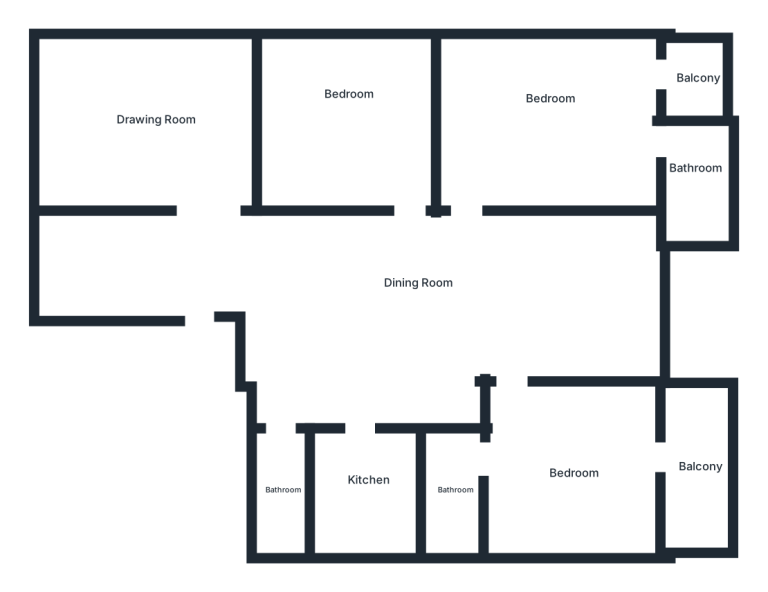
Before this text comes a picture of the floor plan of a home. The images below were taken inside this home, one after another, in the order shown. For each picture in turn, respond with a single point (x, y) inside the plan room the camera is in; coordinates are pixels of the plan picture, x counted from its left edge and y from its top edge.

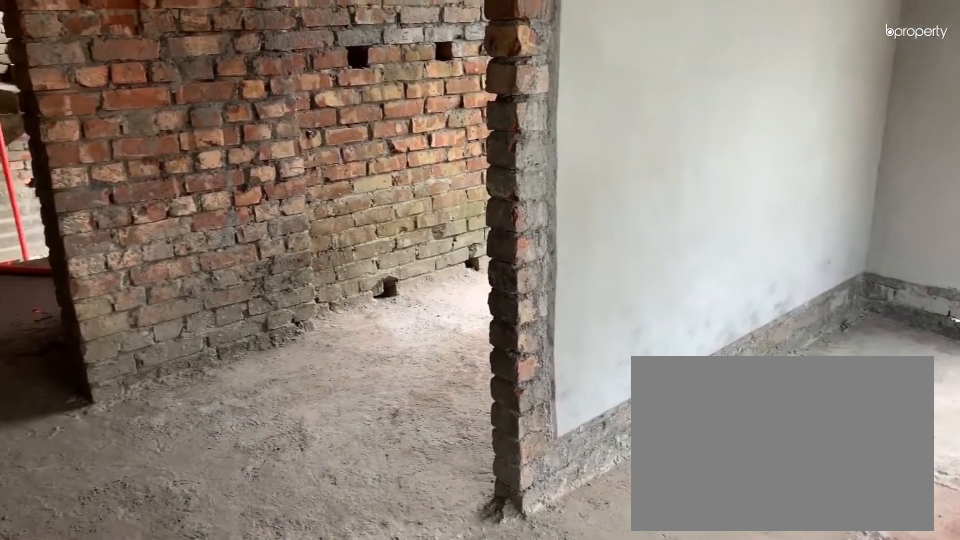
(154, 99)
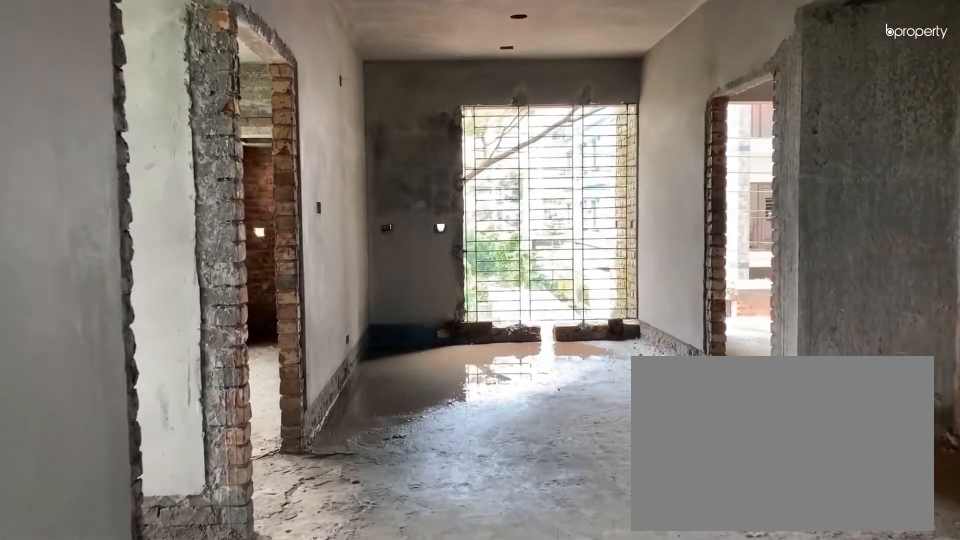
(263, 276)
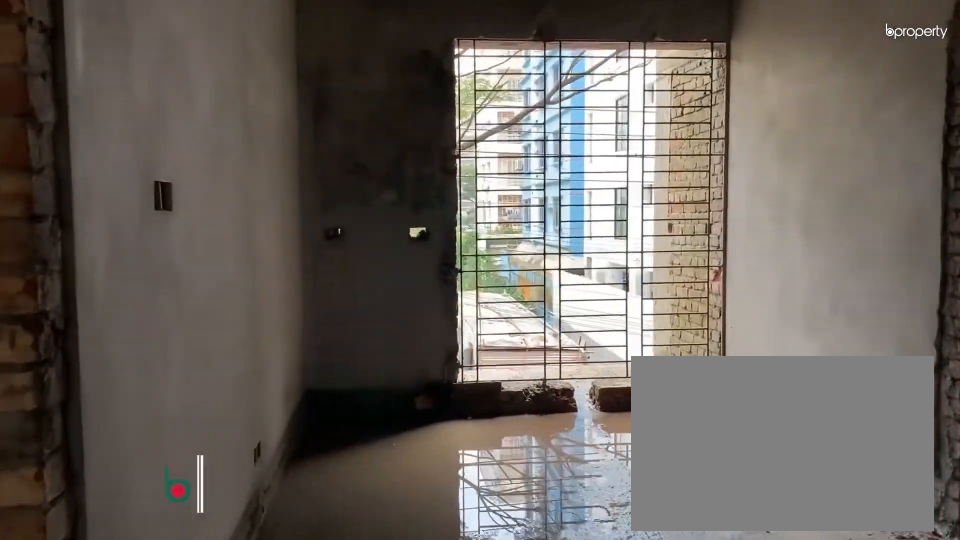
(438, 316)
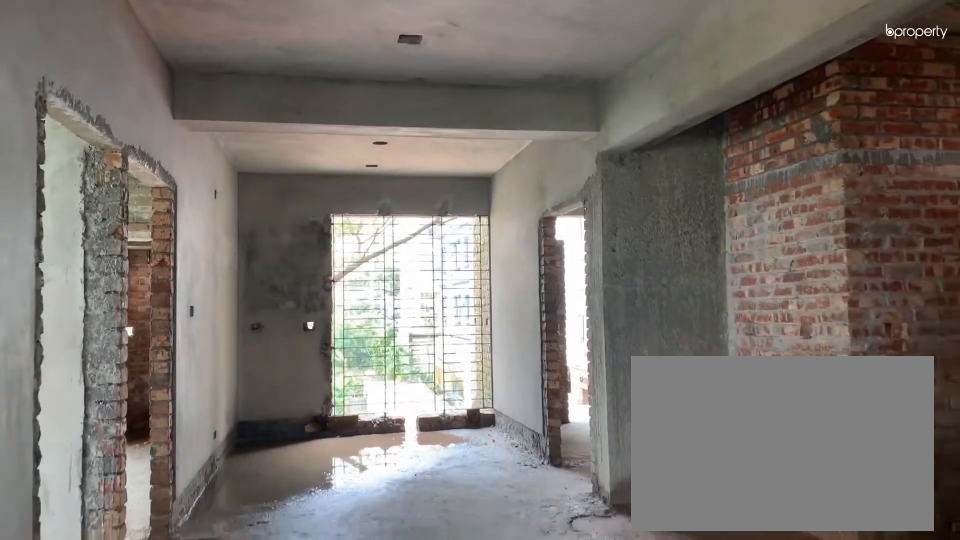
(439, 317)
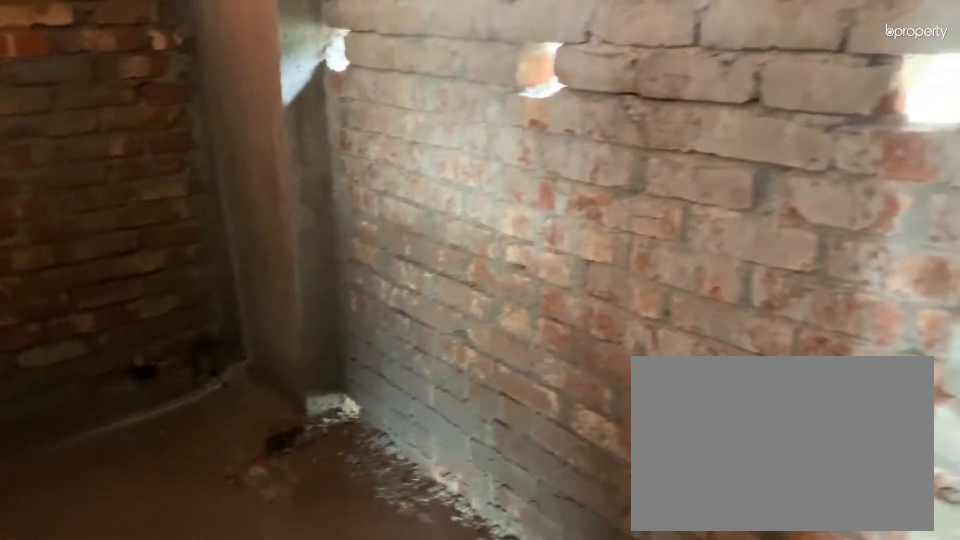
(283, 498)
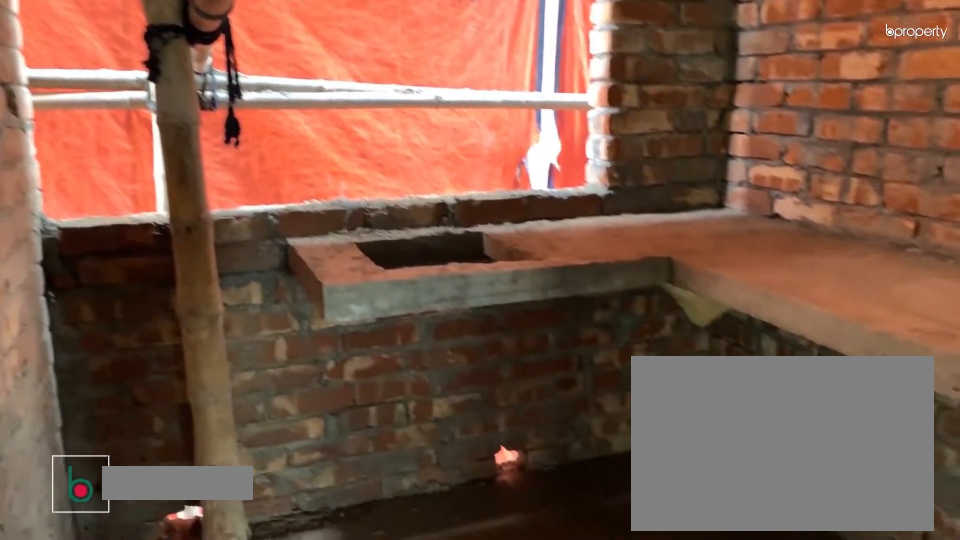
(375, 491)
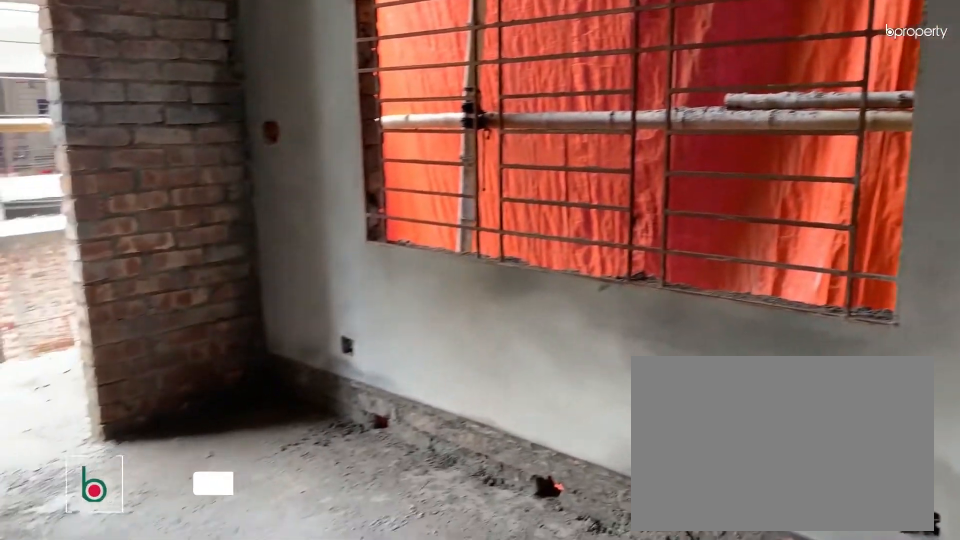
(574, 467)
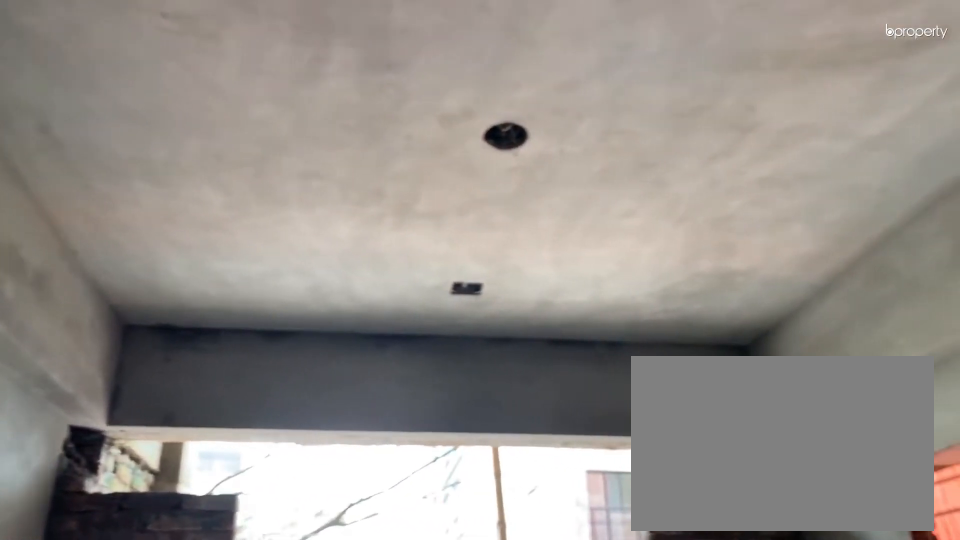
(574, 467)
